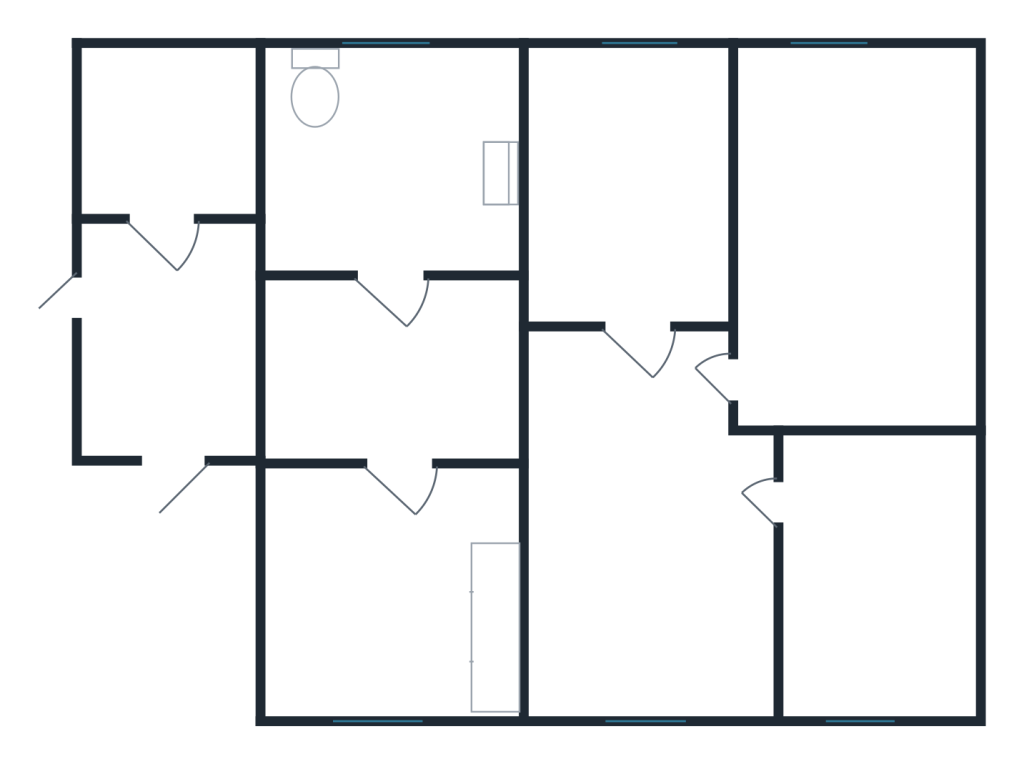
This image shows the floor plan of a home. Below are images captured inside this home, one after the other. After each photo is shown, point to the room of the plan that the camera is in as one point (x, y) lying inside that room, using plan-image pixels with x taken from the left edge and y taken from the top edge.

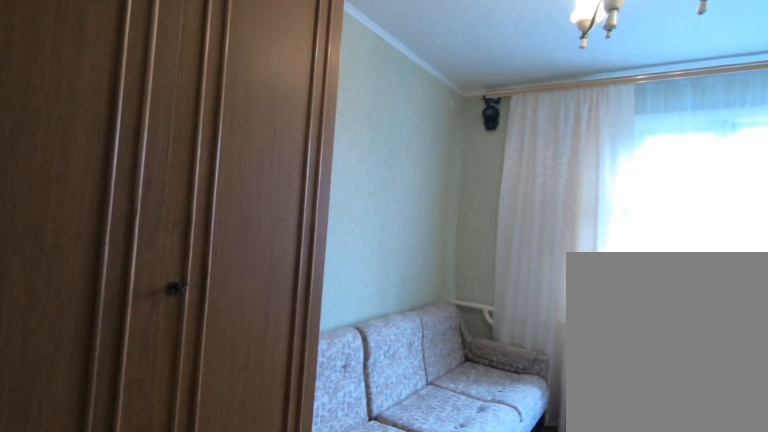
(639, 289)
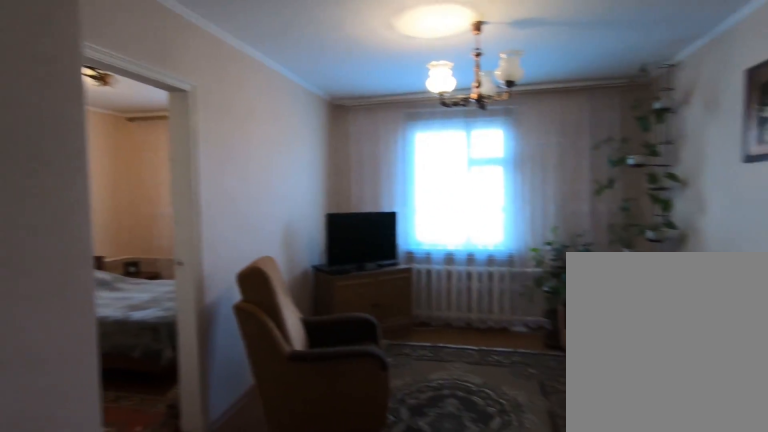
(639, 427)
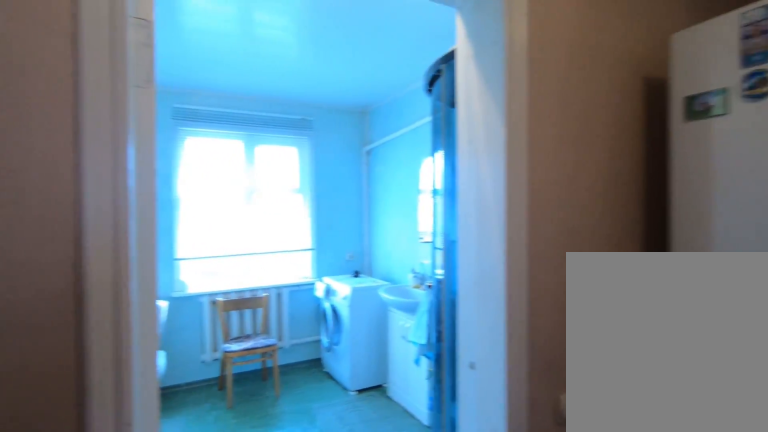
(416, 427)
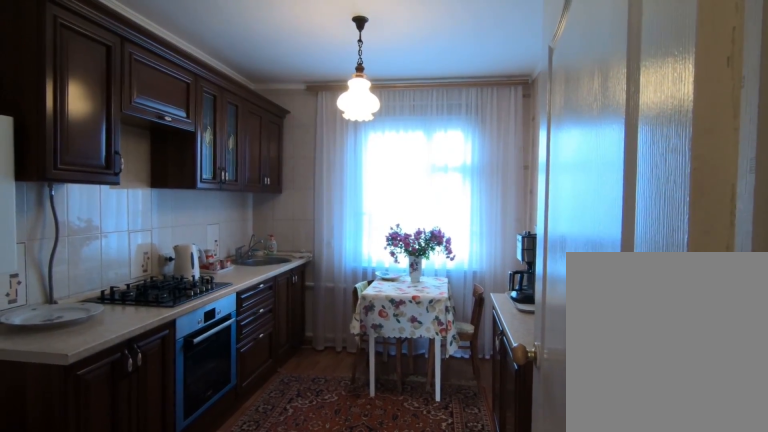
(416, 427)
